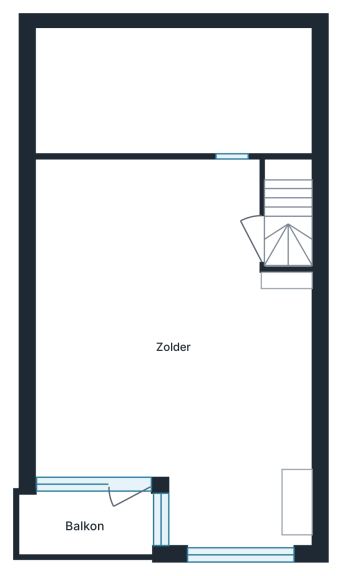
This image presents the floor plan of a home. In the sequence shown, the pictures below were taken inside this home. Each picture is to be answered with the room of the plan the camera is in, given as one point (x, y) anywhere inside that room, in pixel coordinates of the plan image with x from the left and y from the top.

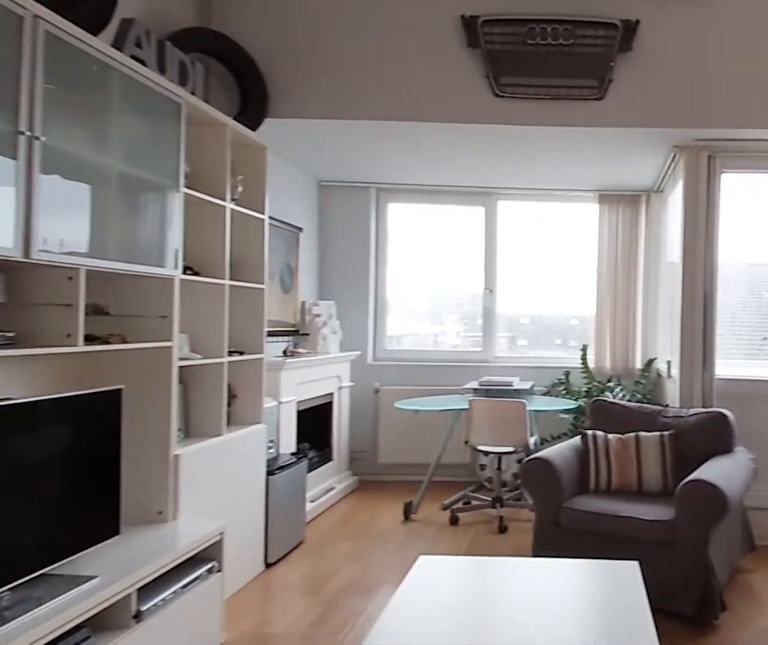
(173, 351)
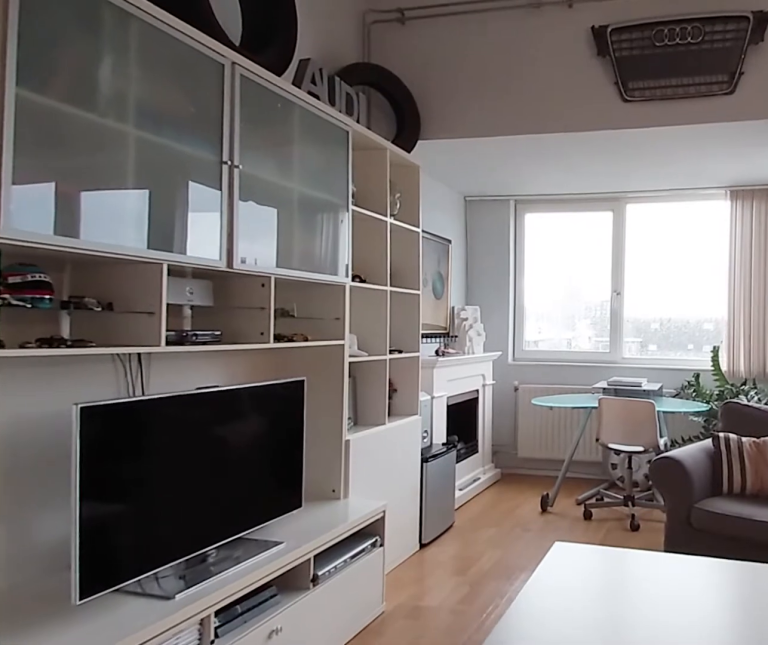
(173, 351)
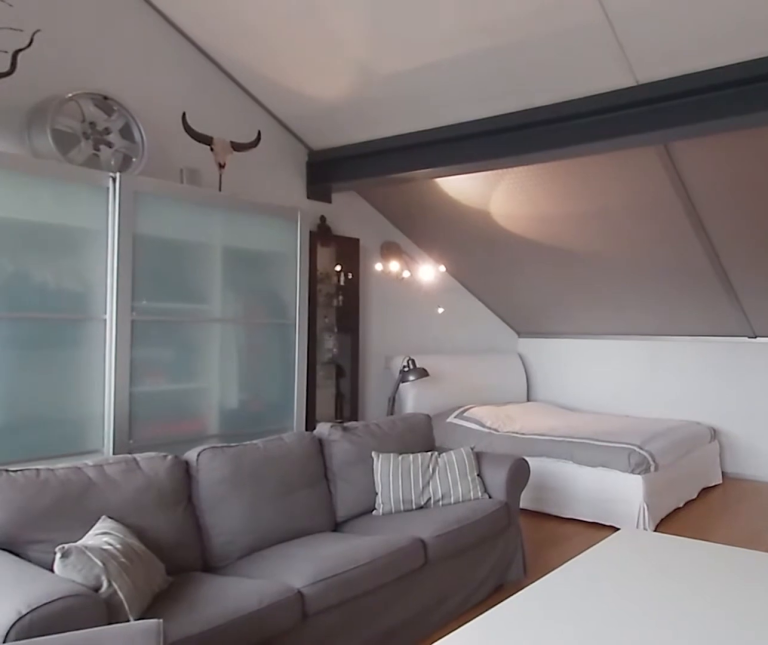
(146, 300)
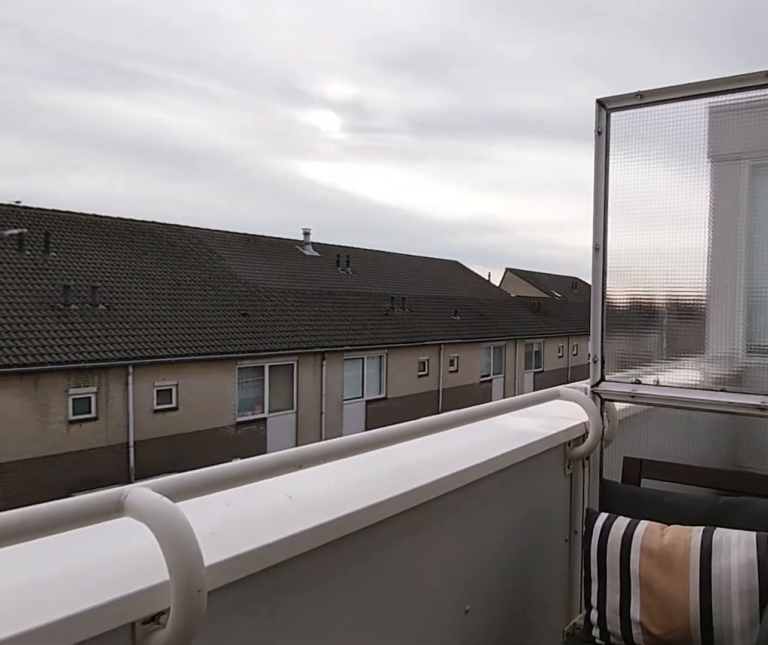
(81, 525)
